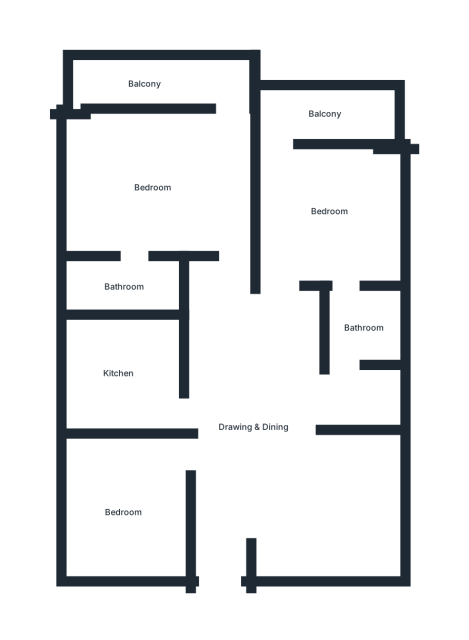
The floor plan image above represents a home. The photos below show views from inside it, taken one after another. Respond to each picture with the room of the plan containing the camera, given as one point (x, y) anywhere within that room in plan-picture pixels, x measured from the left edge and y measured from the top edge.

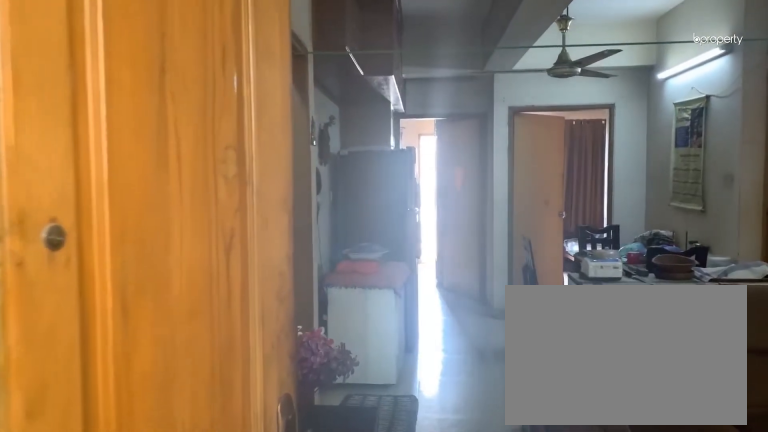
(226, 526)
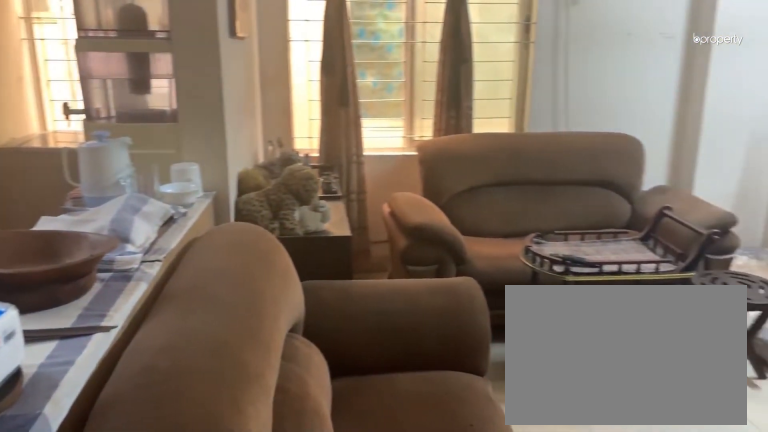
(296, 475)
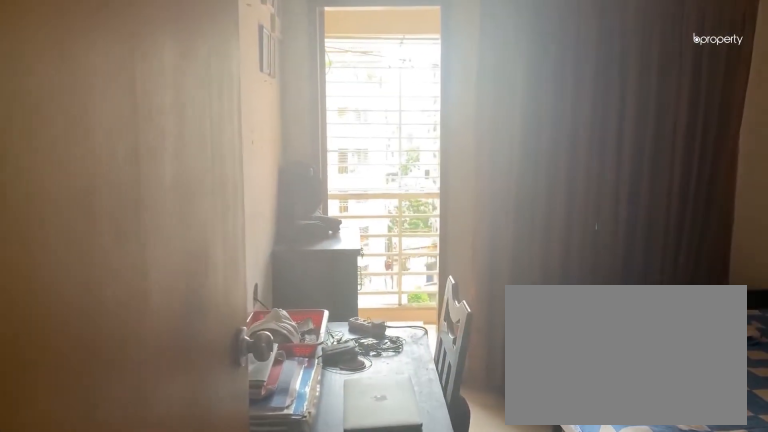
(286, 278)
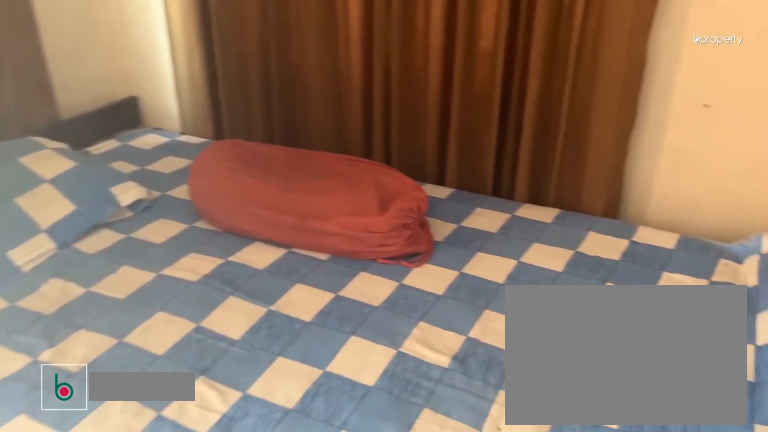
(330, 219)
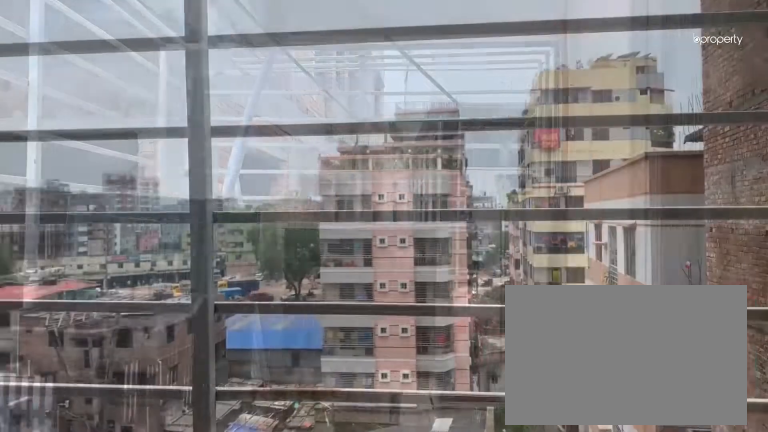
(321, 117)
